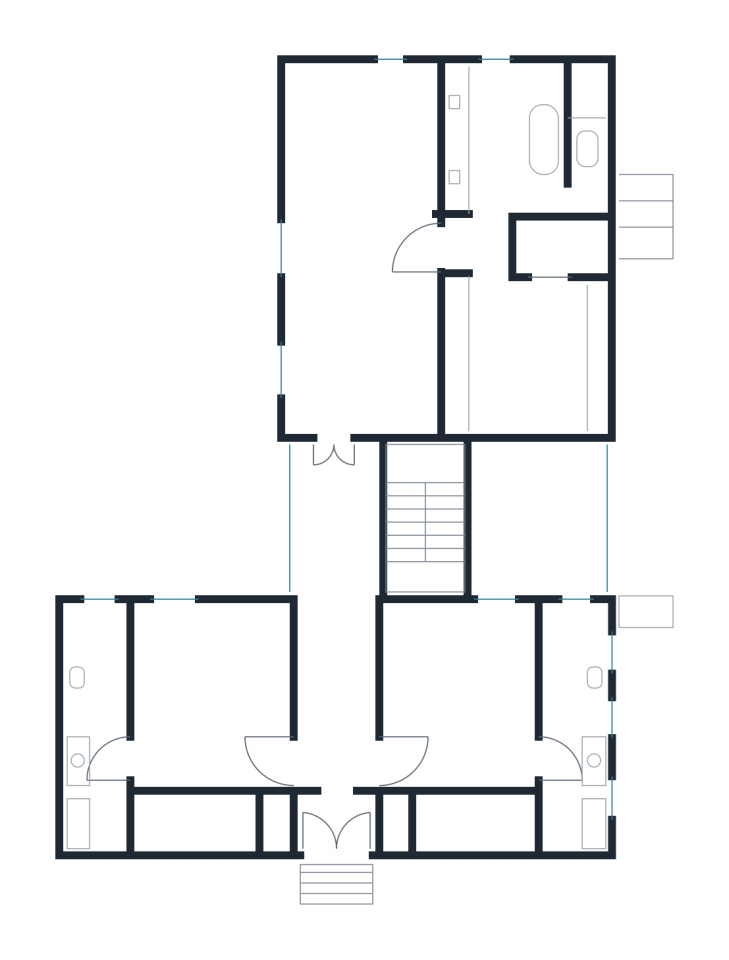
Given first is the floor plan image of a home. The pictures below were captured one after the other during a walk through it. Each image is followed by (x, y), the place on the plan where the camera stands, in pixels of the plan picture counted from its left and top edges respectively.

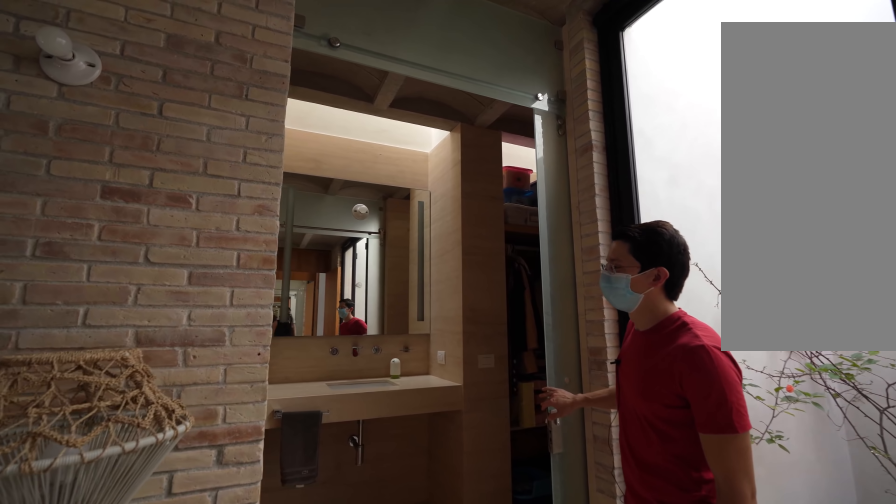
(499, 687)
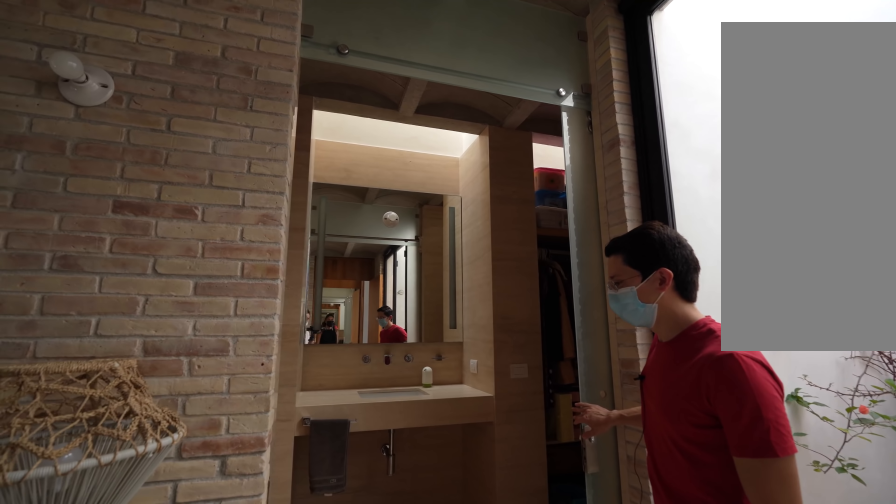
(501, 733)
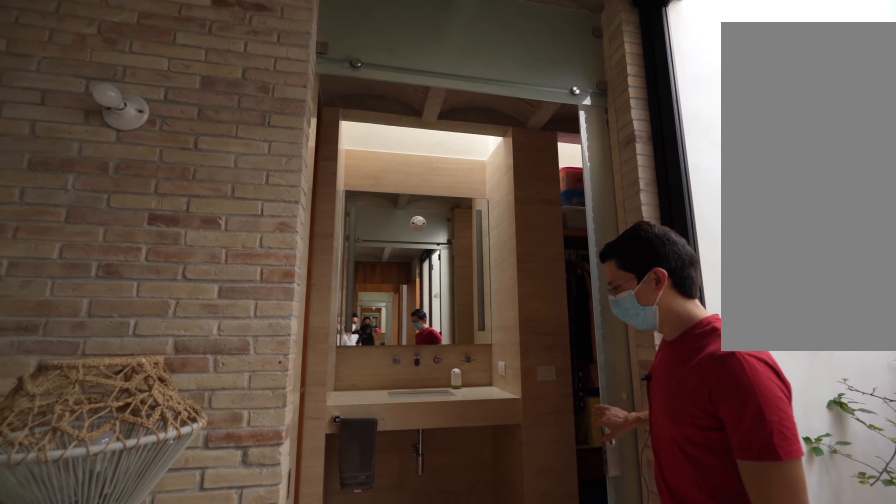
(501, 733)
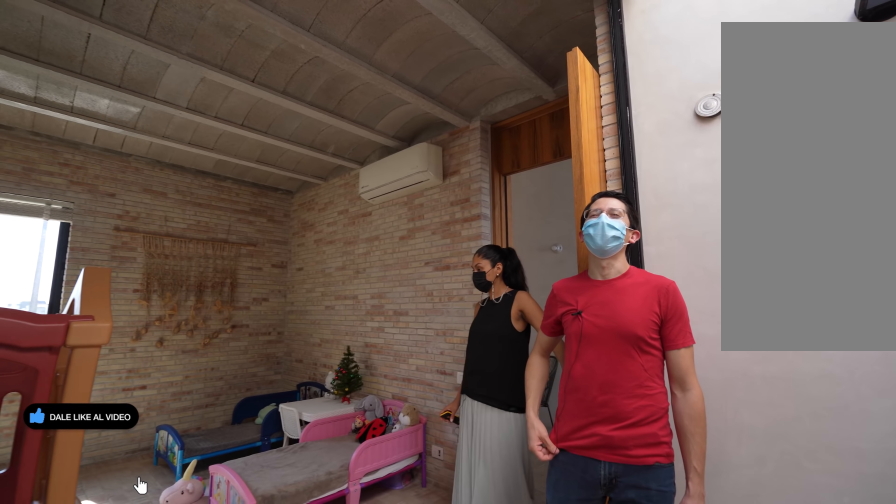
(194, 761)
